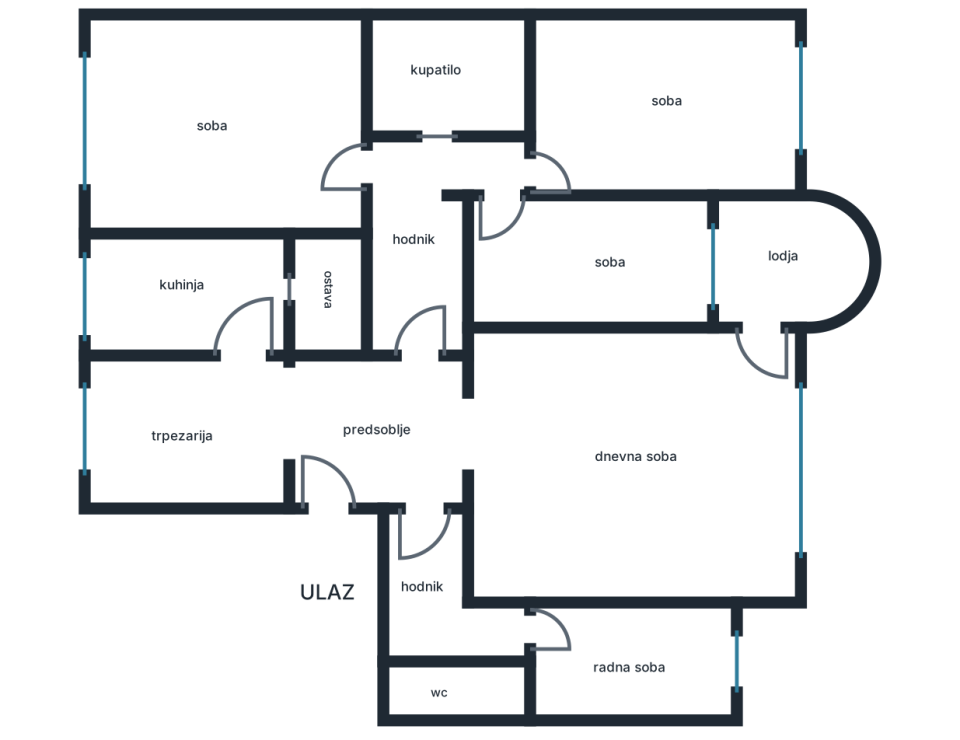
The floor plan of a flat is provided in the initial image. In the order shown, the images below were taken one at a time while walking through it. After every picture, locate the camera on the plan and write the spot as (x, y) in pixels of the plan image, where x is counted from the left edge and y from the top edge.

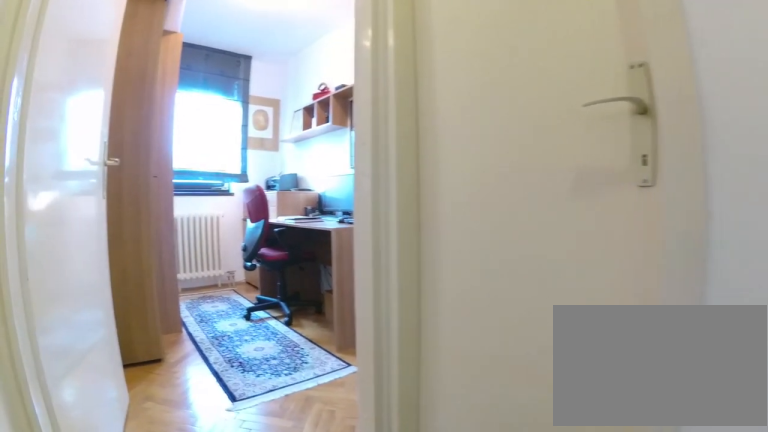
(398, 571)
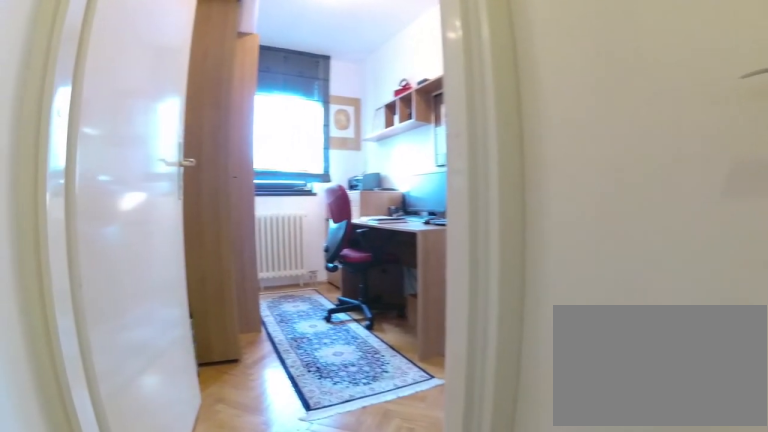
(391, 586)
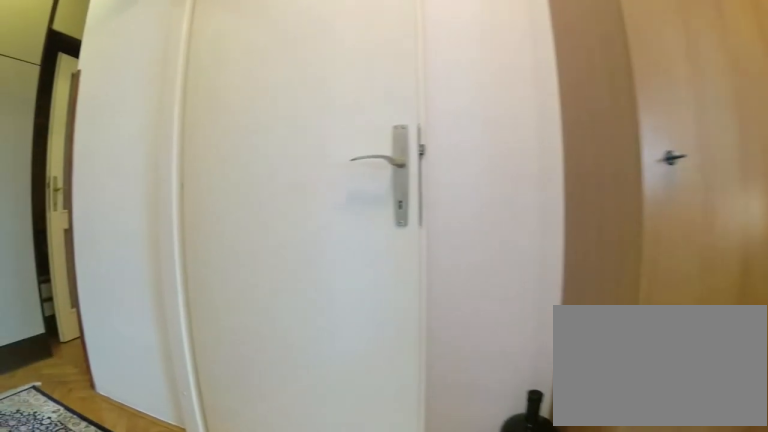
(615, 704)
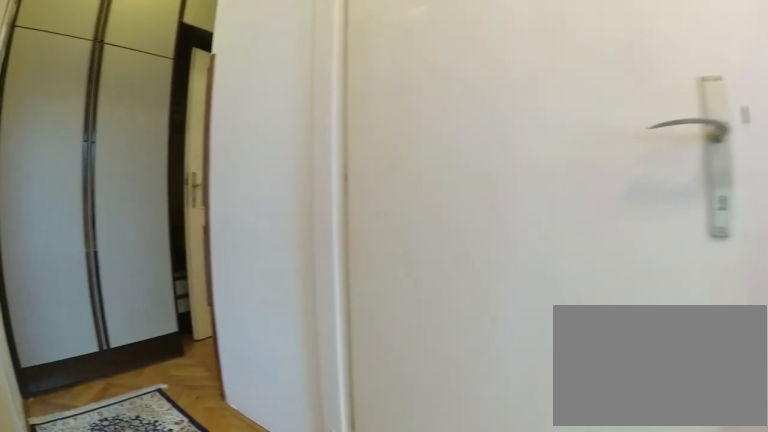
(612, 687)
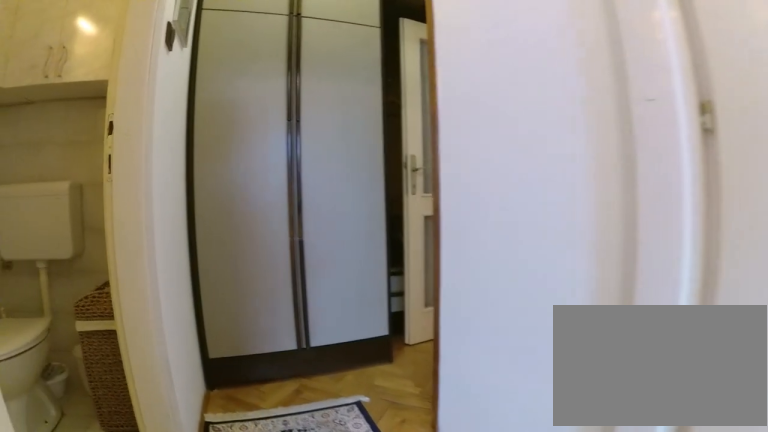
(585, 644)
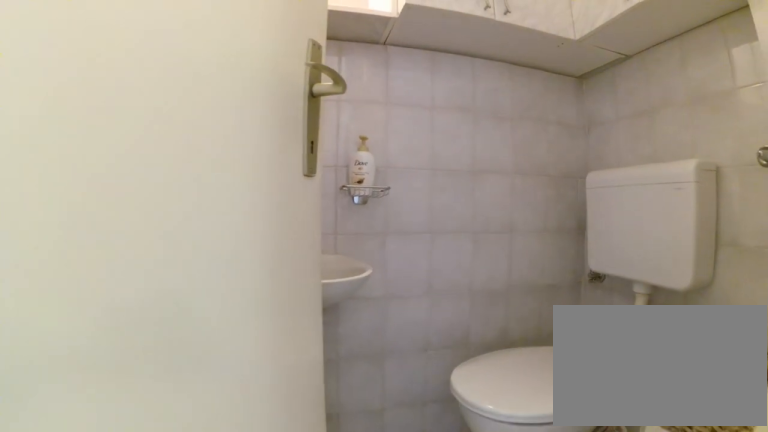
(497, 644)
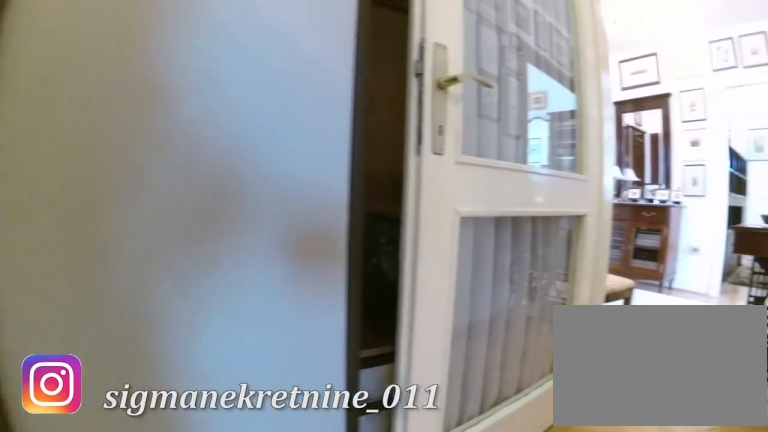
(470, 644)
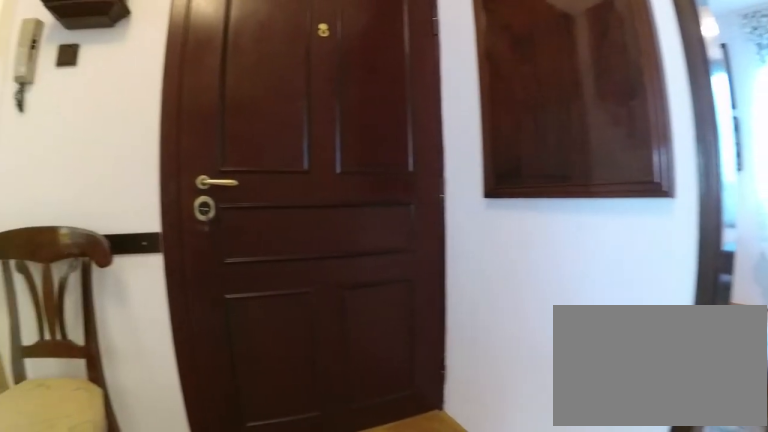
(355, 430)
